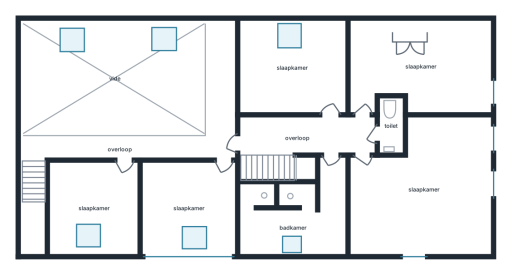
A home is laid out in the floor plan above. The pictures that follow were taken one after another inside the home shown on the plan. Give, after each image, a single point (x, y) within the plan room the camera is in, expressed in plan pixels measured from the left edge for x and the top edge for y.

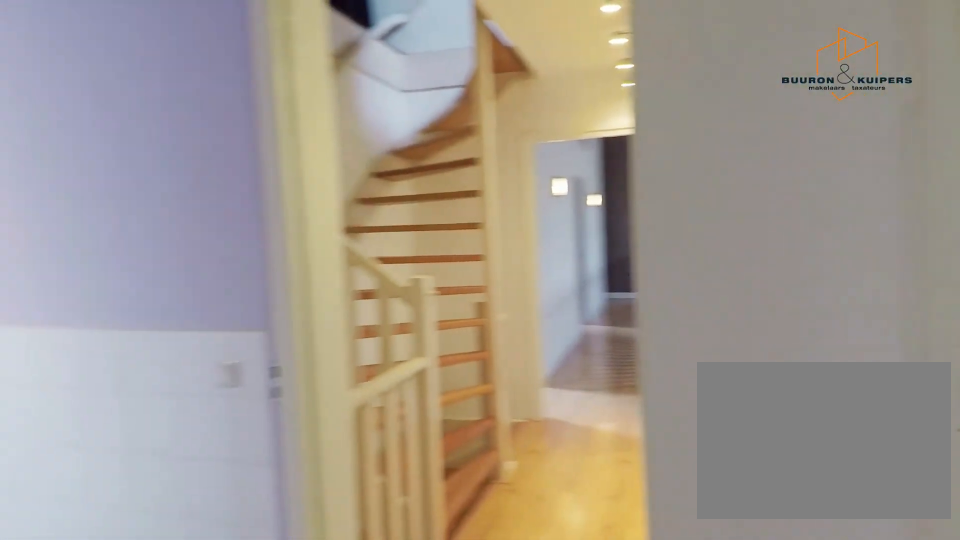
(308, 134)
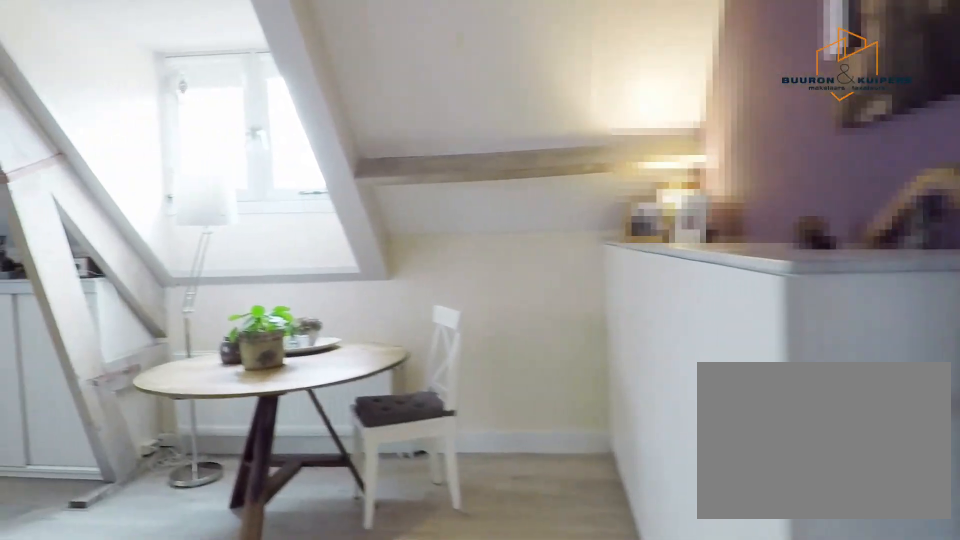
(425, 188)
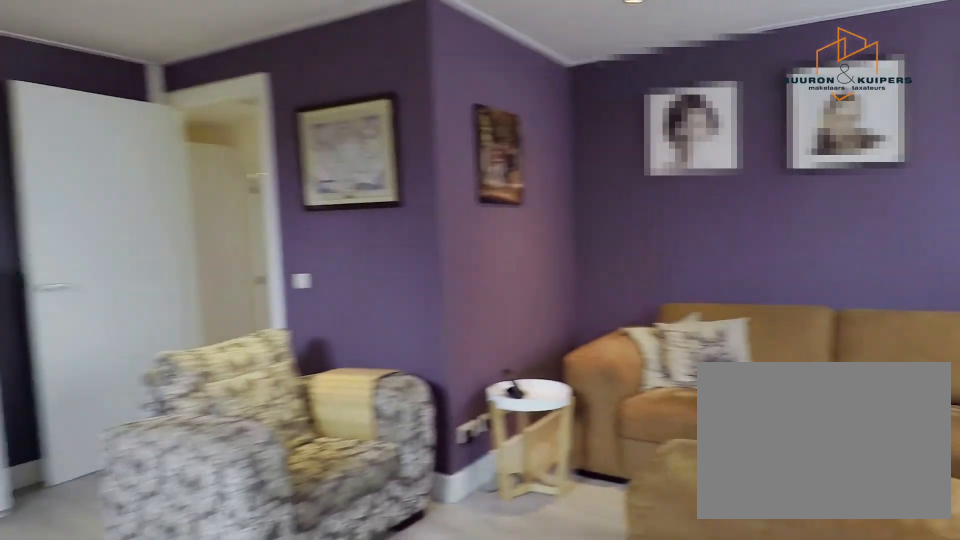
(425, 188)
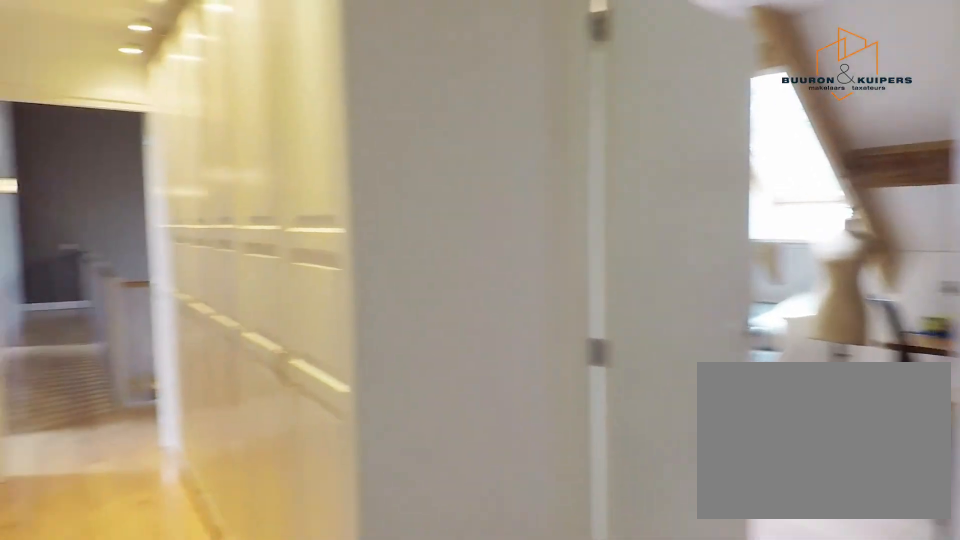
(308, 134)
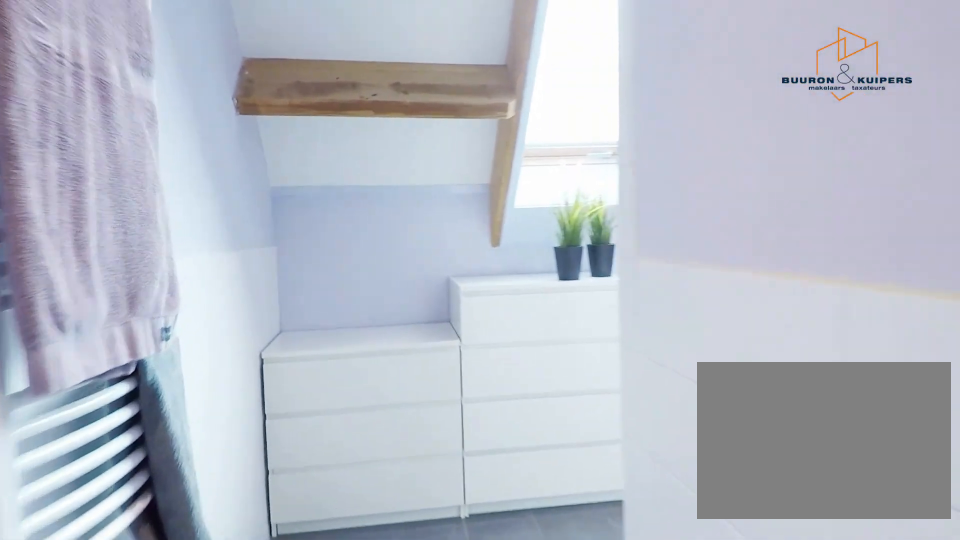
(296, 213)
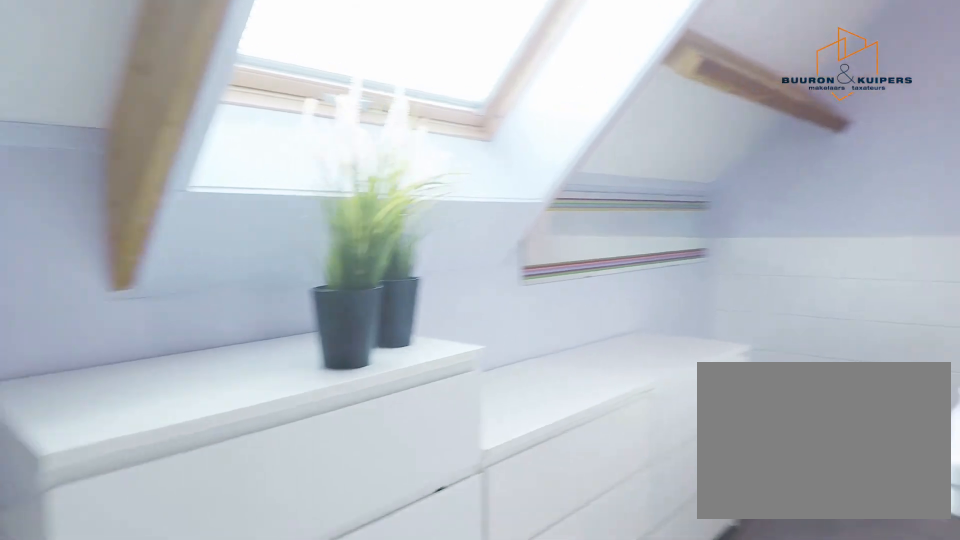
(296, 213)
